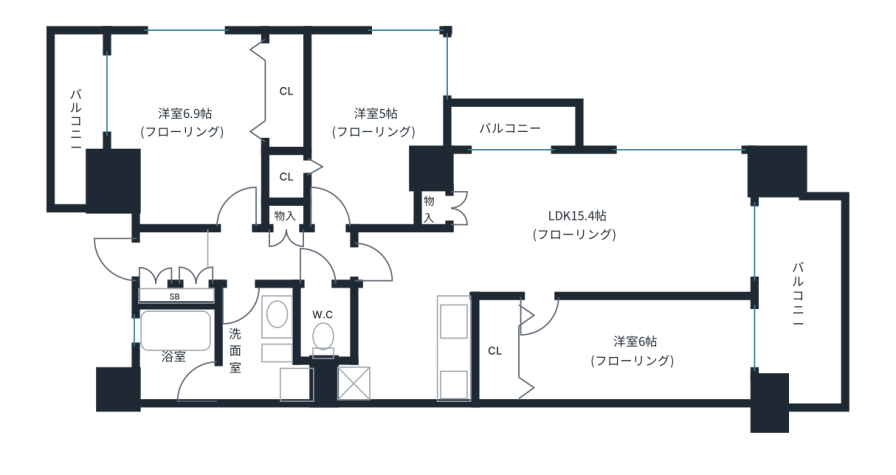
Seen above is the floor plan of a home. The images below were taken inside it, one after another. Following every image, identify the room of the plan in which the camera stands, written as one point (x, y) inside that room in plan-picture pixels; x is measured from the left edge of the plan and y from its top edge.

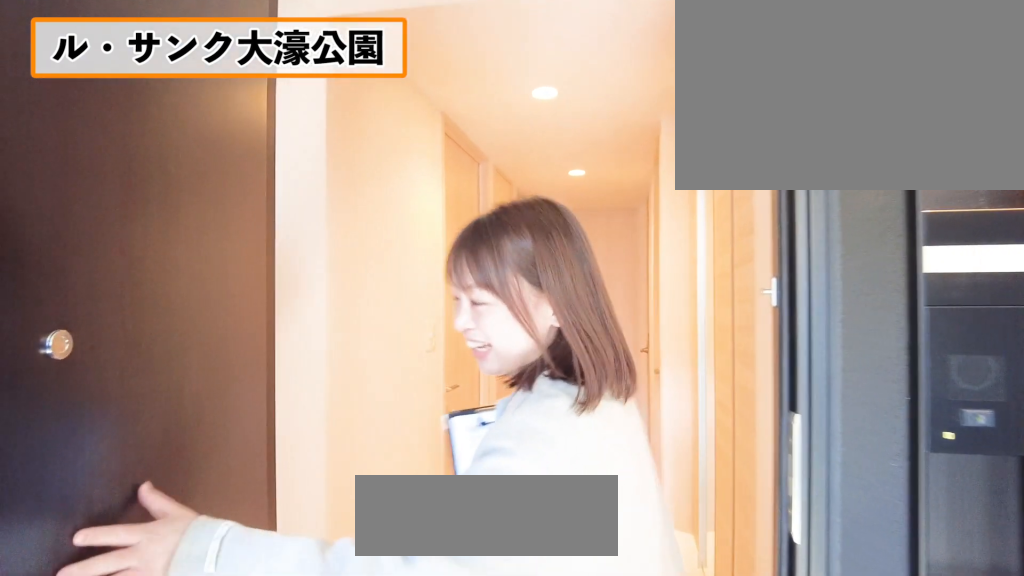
(162, 261)
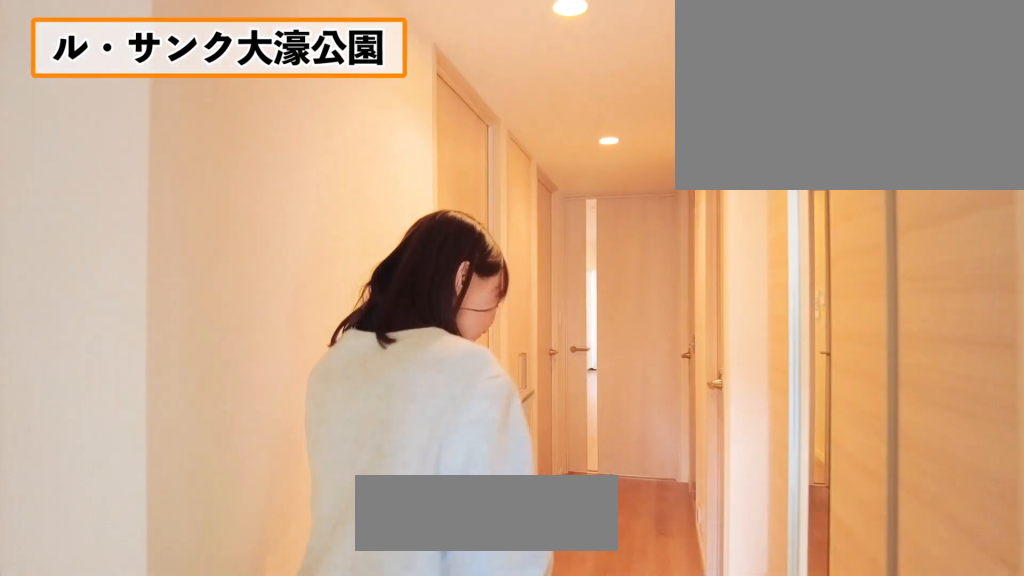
(162, 261)
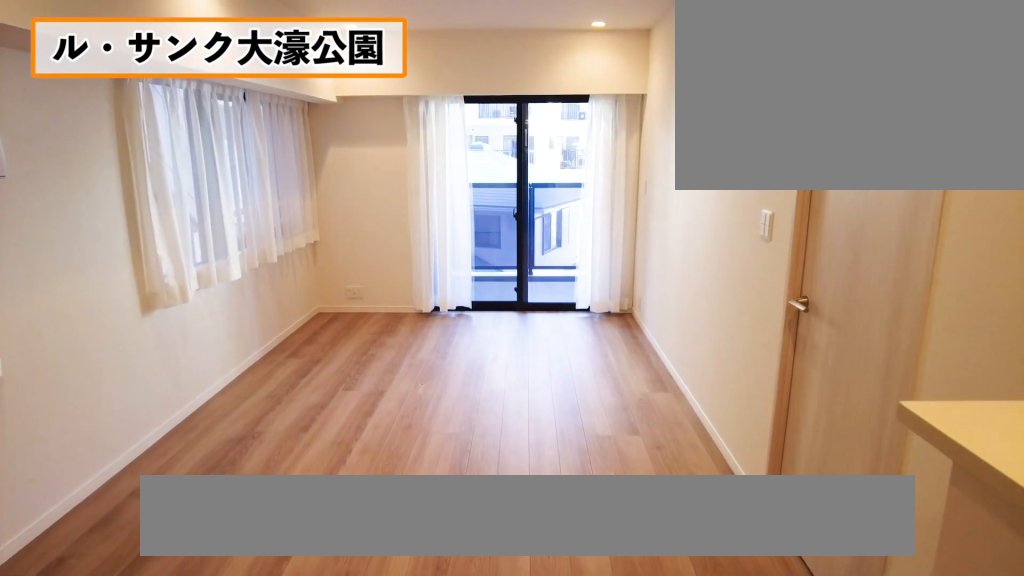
(589, 234)
